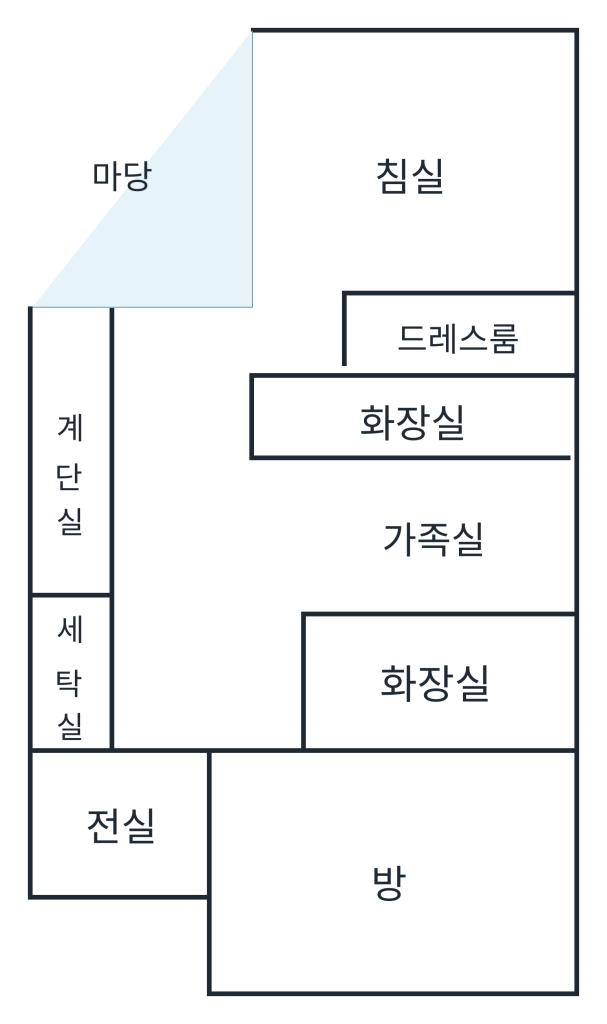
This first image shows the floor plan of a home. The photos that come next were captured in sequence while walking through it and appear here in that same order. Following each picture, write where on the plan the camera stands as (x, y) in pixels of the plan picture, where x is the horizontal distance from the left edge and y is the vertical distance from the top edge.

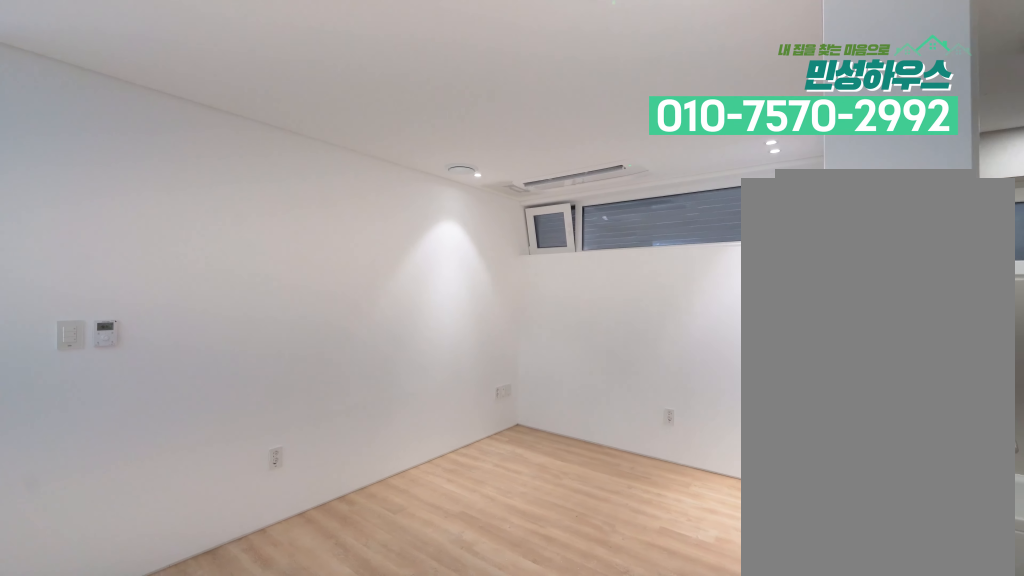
(213, 707)
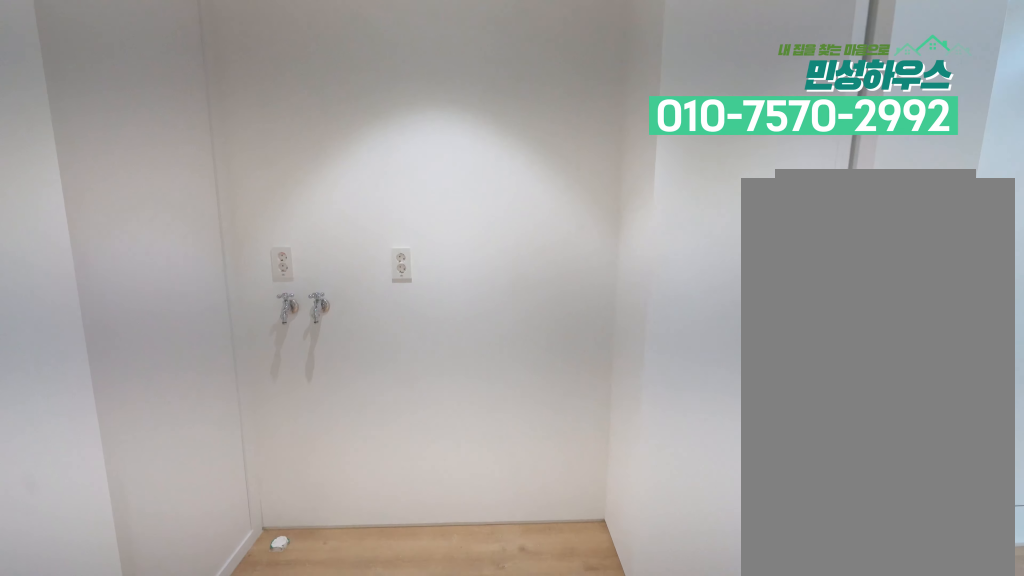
(131, 714)
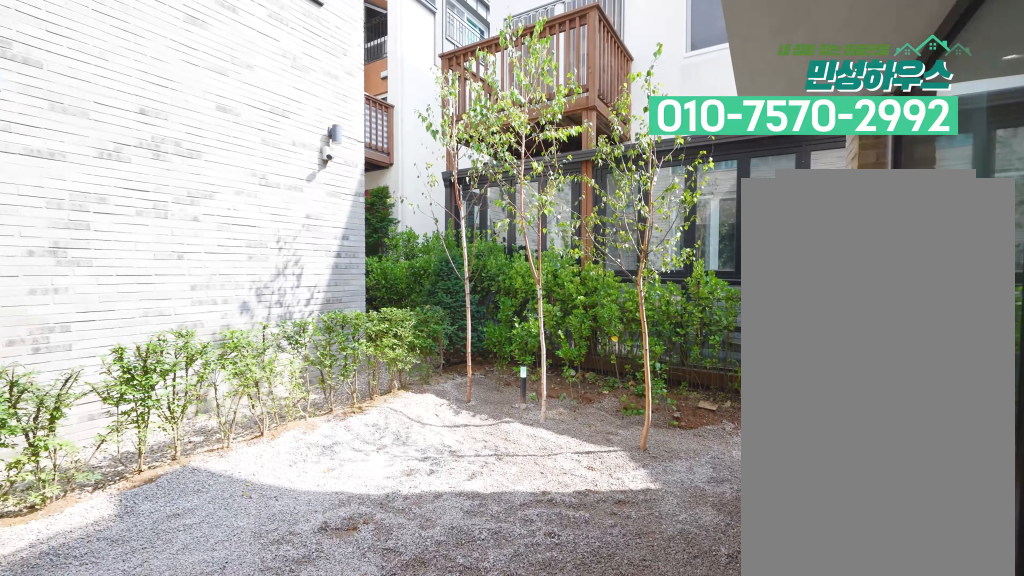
(207, 353)
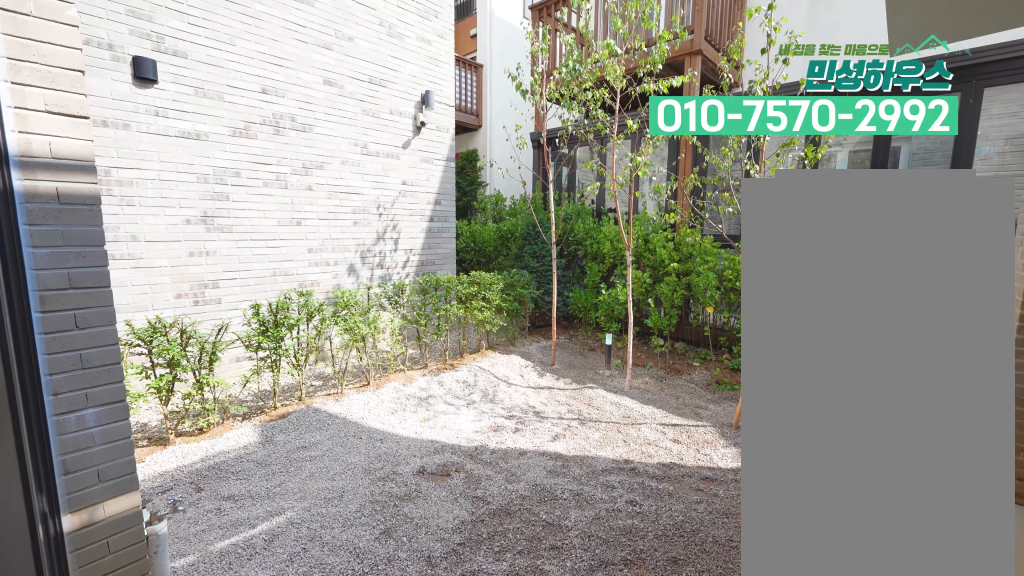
(207, 353)
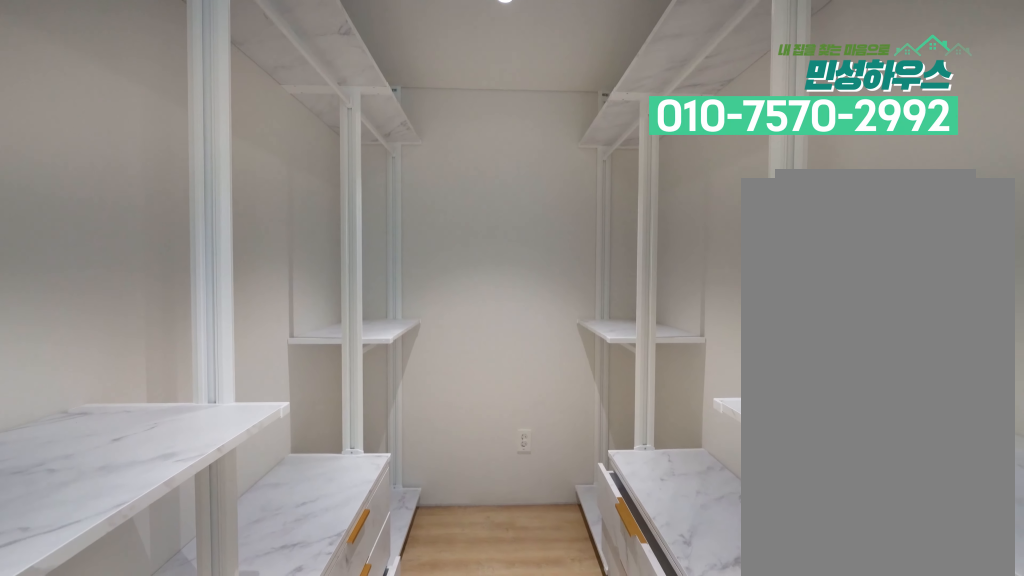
(361, 356)
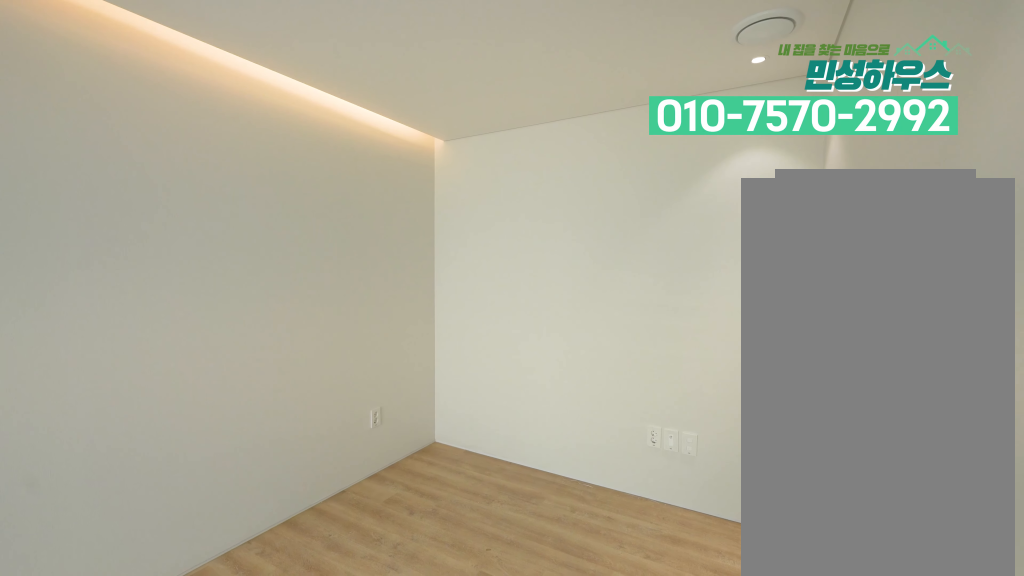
(311, 277)
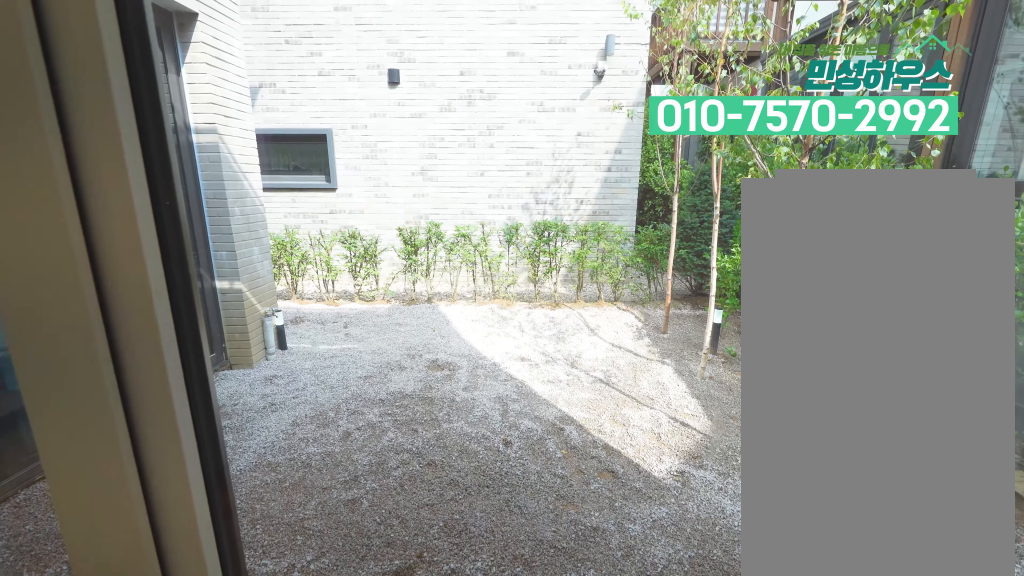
(301, 120)
